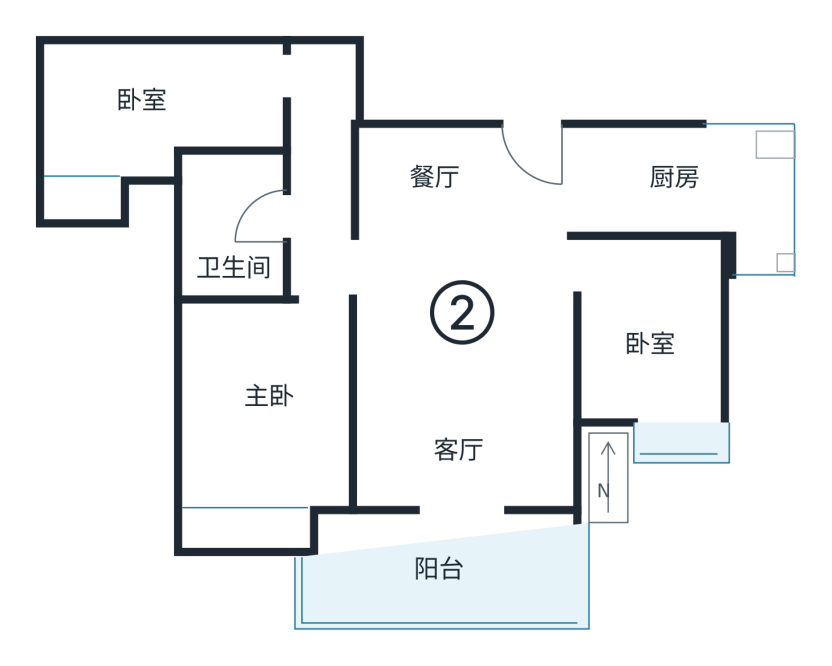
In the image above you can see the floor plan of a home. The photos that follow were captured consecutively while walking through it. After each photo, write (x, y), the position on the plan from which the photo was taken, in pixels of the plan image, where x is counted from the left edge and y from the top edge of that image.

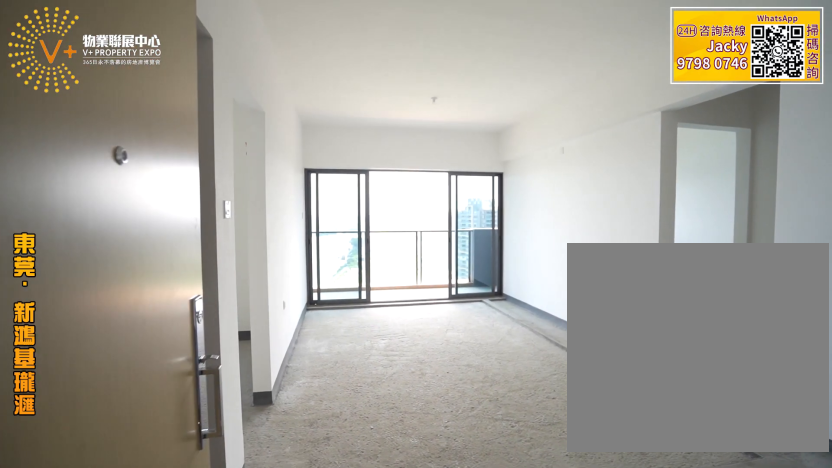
(504, 205)
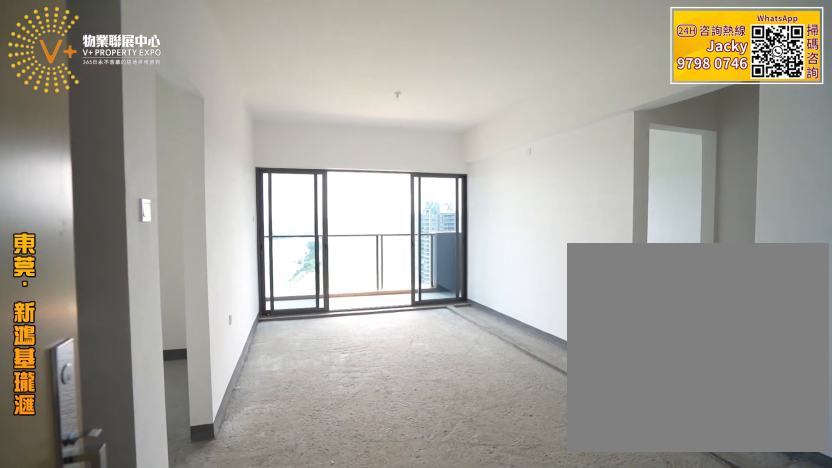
(503, 207)
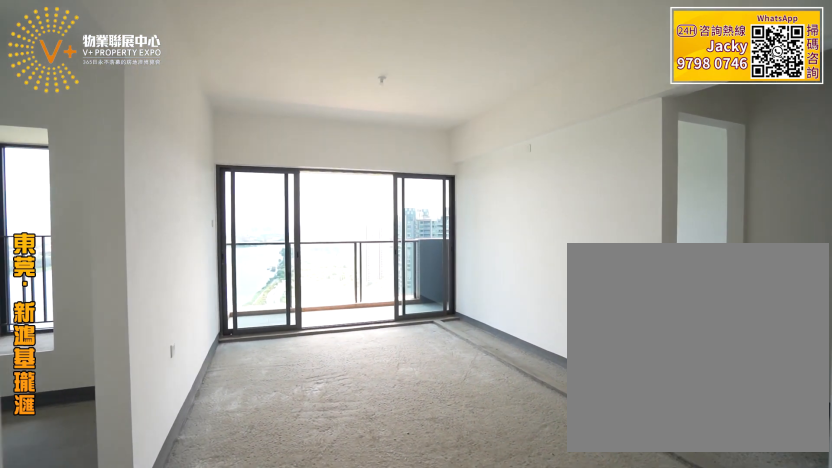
(497, 211)
